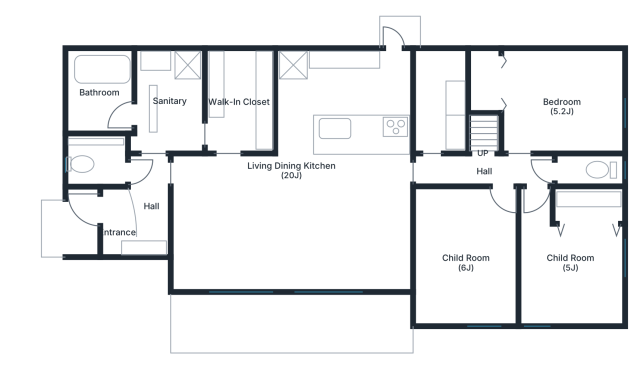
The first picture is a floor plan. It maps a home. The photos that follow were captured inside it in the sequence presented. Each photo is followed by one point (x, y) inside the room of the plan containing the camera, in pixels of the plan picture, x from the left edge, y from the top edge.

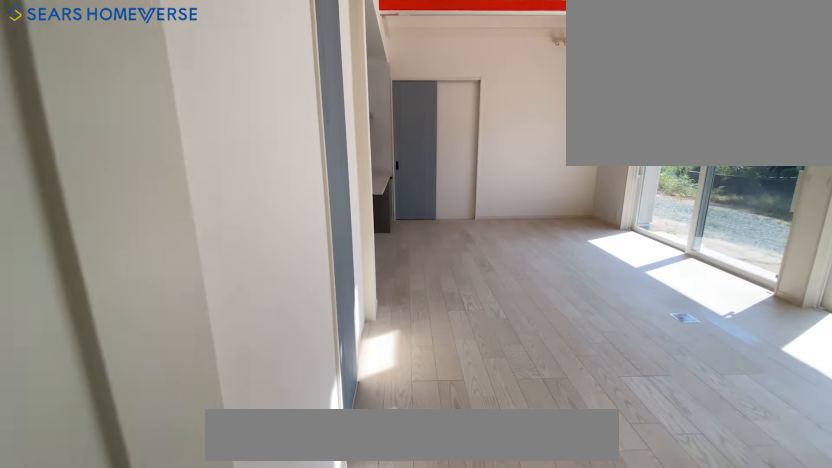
(290, 220)
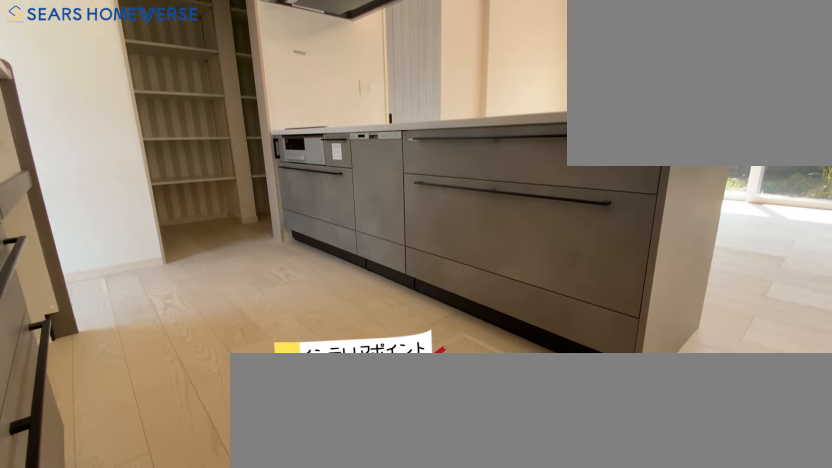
(352, 94)
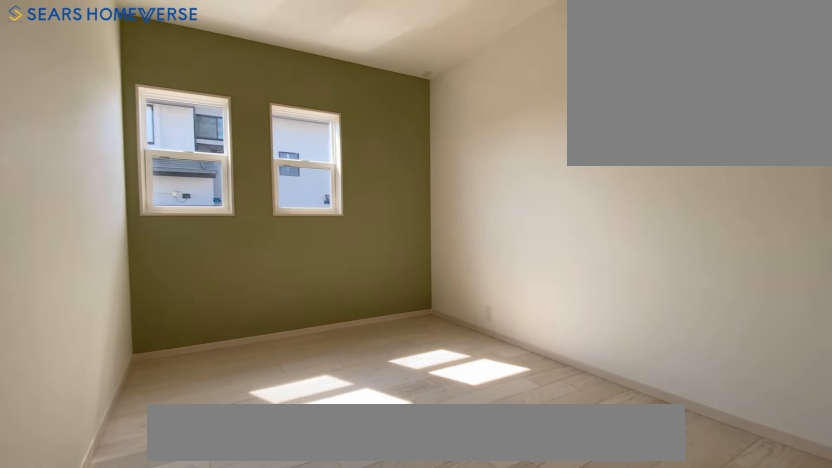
(465, 256)
